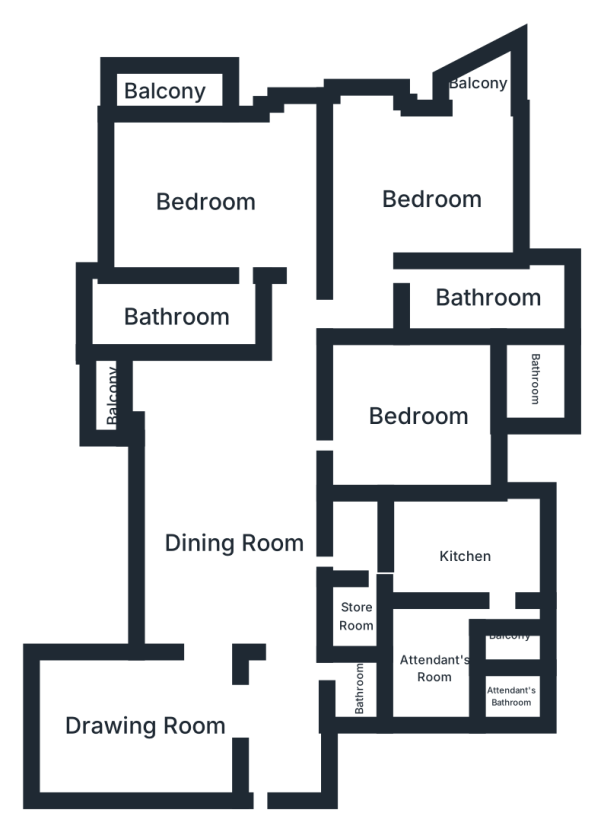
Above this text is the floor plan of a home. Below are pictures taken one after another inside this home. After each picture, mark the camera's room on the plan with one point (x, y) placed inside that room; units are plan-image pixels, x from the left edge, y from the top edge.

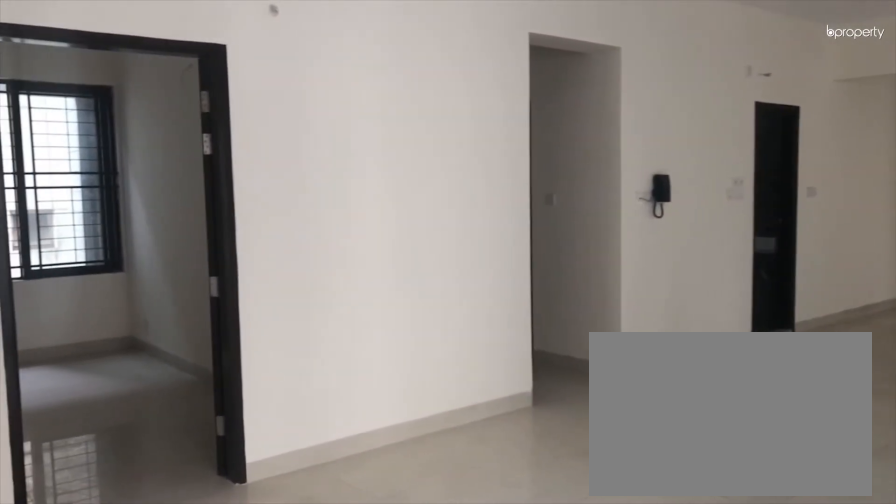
(236, 547)
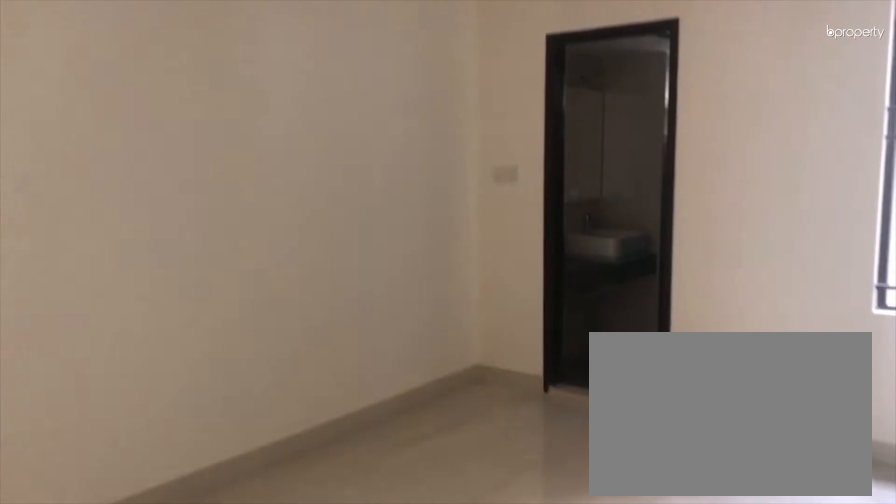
(417, 411)
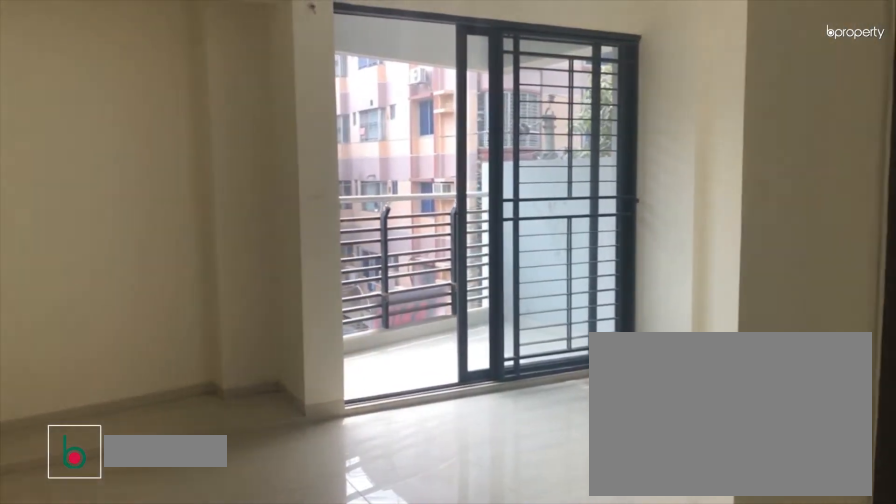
(432, 205)
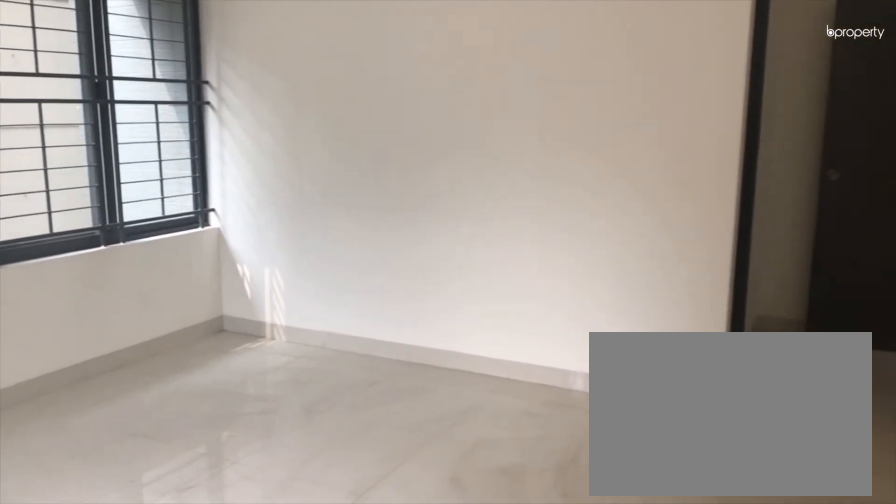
(432, 205)
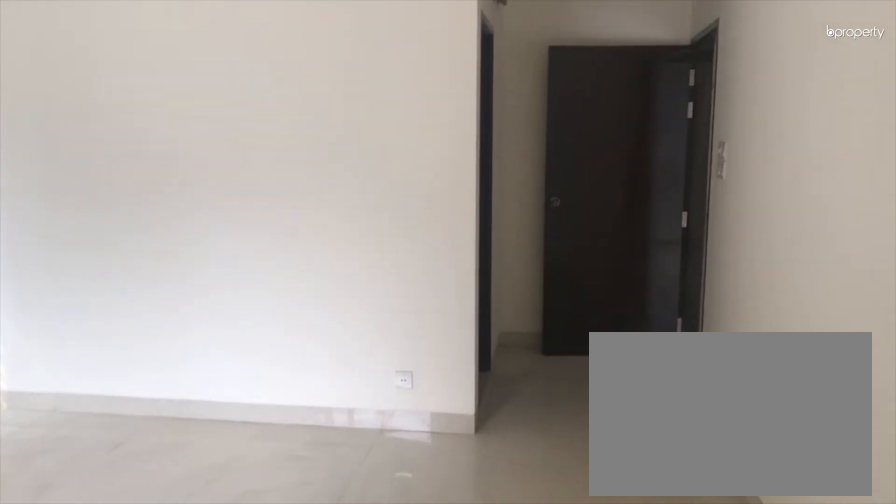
(432, 205)
